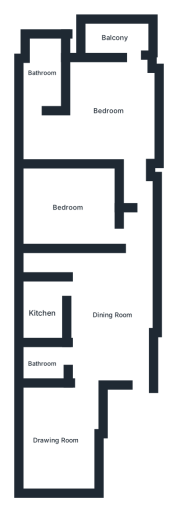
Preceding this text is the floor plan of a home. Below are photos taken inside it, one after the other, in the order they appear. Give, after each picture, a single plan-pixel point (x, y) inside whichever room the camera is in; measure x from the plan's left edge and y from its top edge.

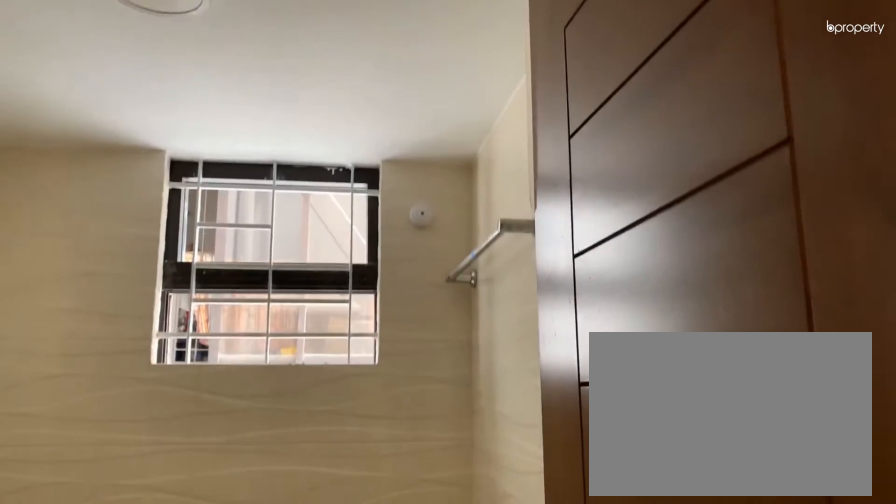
(43, 362)
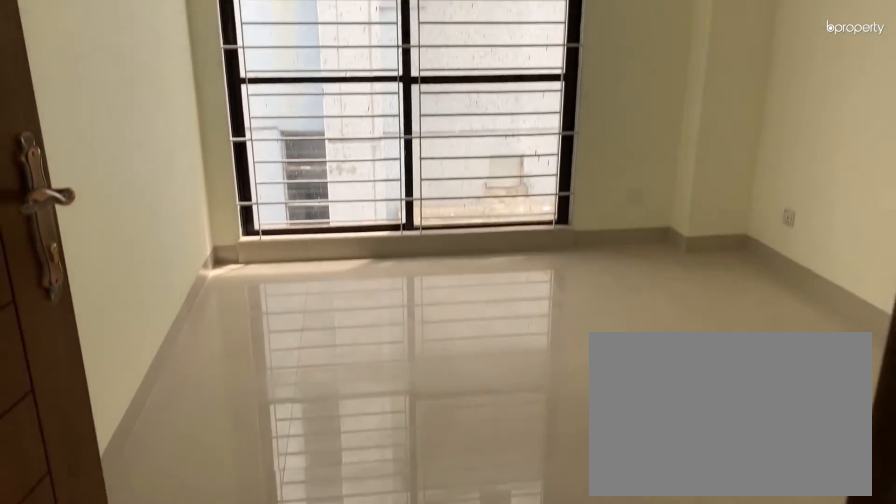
(68, 207)
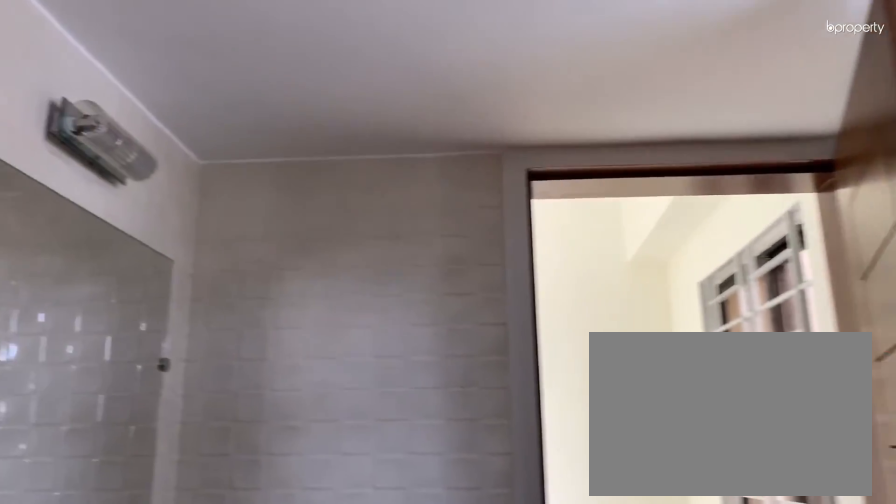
(40, 72)
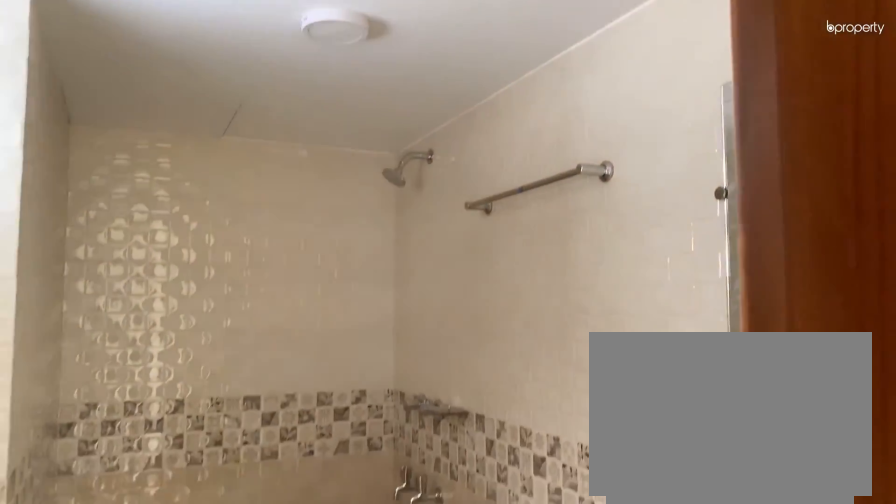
(40, 72)
